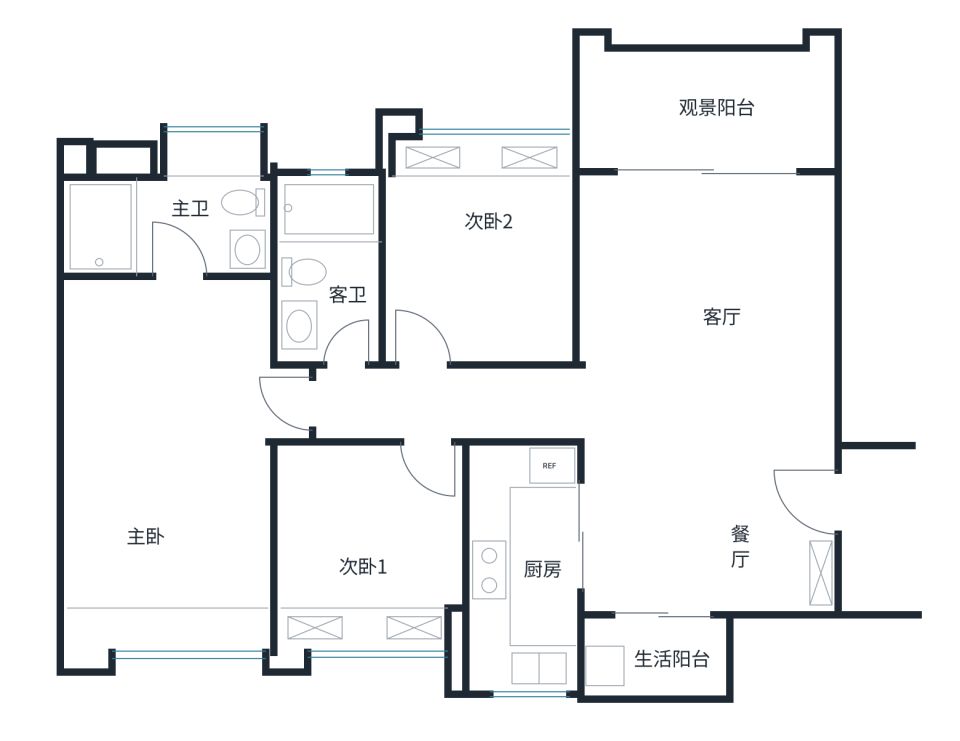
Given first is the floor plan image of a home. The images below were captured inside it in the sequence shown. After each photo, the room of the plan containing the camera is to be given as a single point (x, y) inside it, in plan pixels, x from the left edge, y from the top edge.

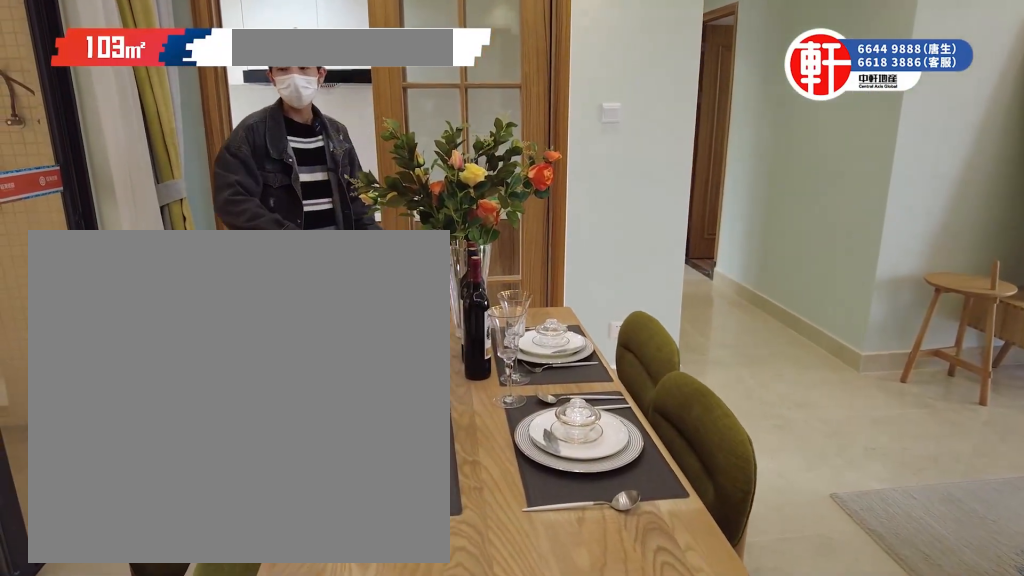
(711, 536)
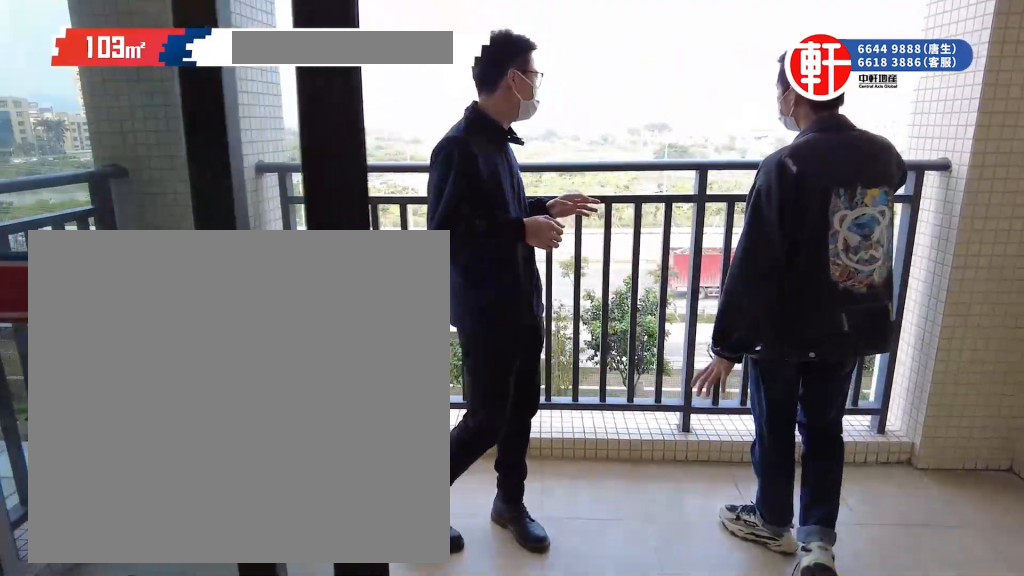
(704, 122)
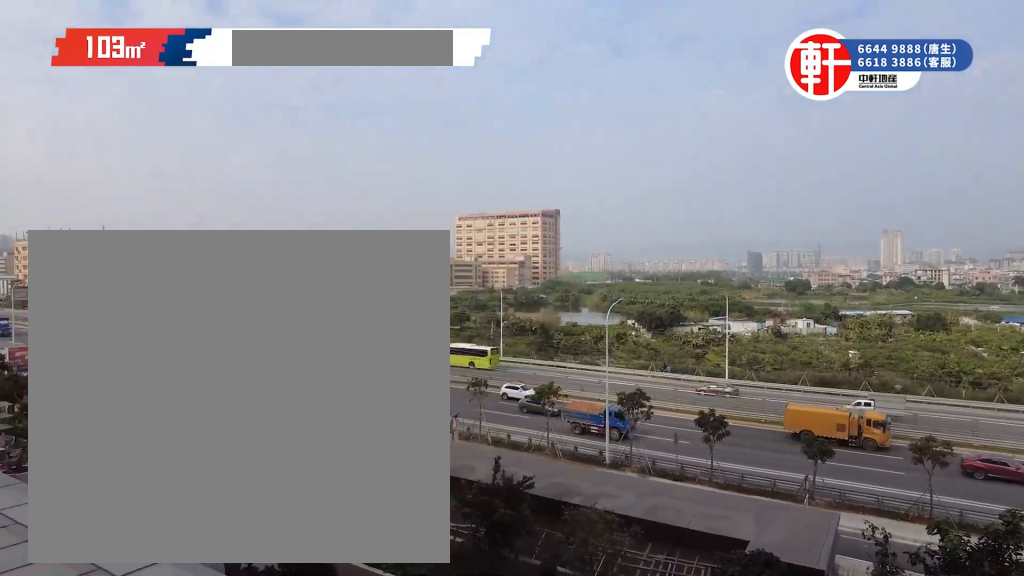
(704, 122)
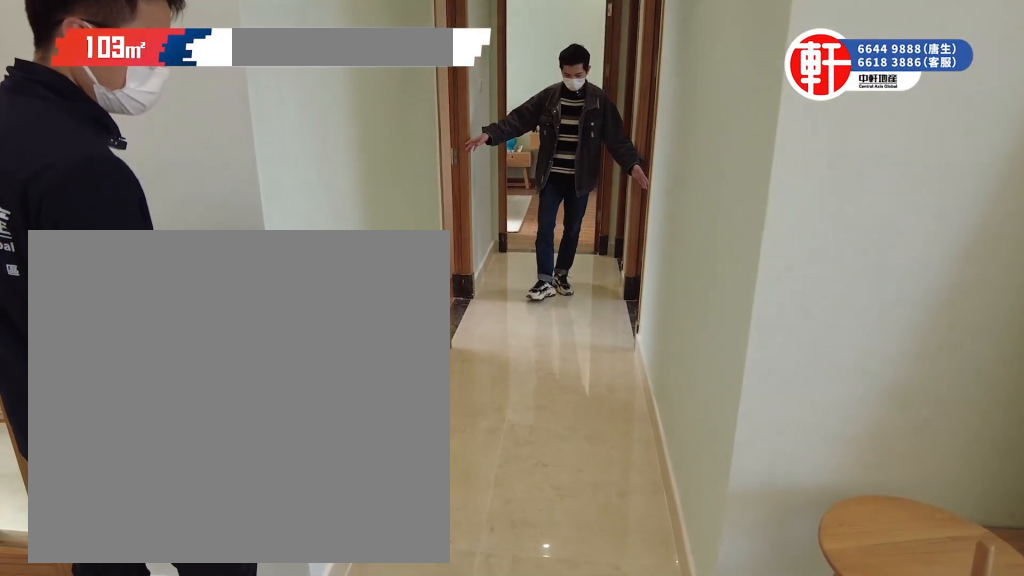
(447, 405)
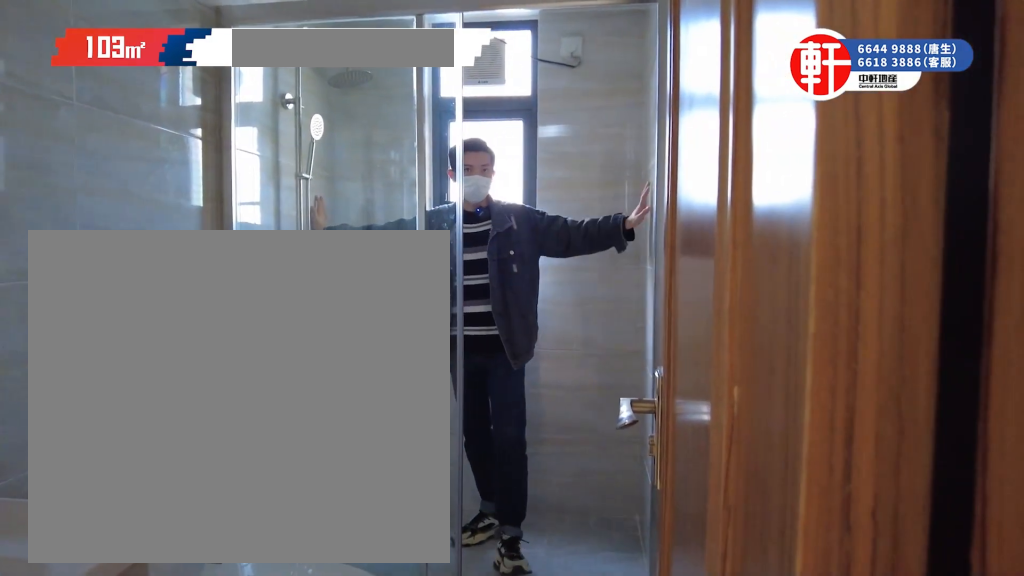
(329, 310)
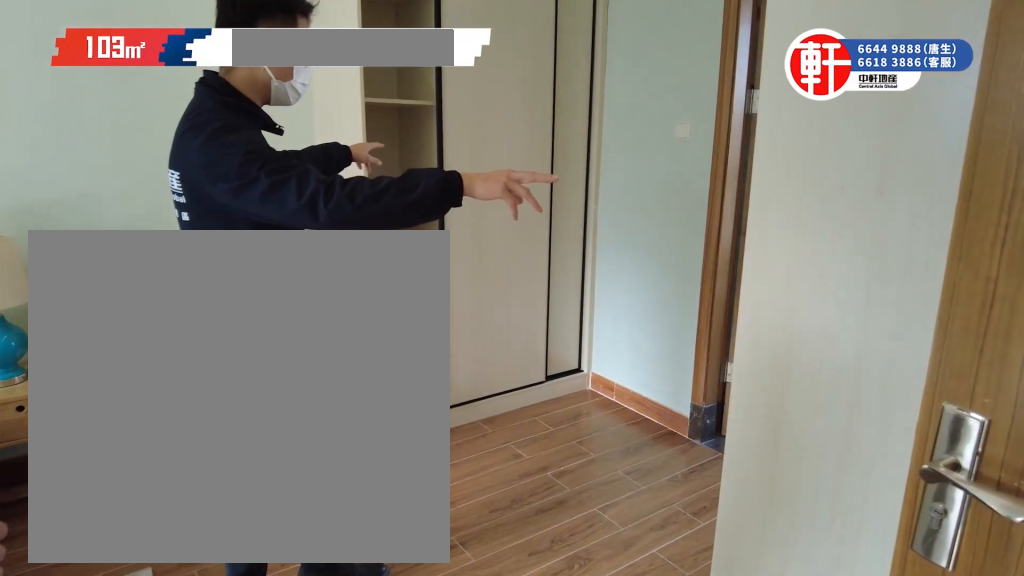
(176, 472)
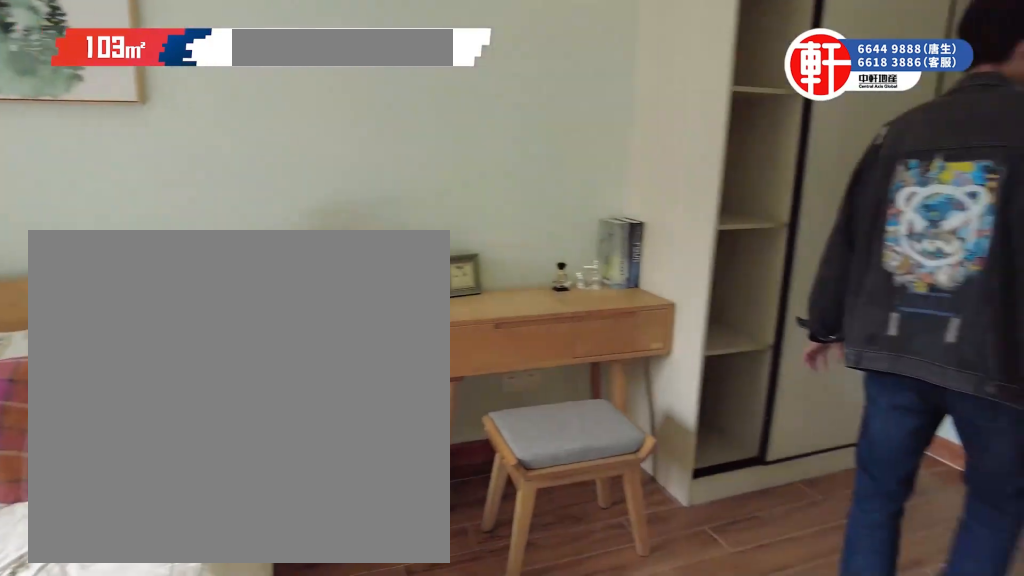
(176, 472)
